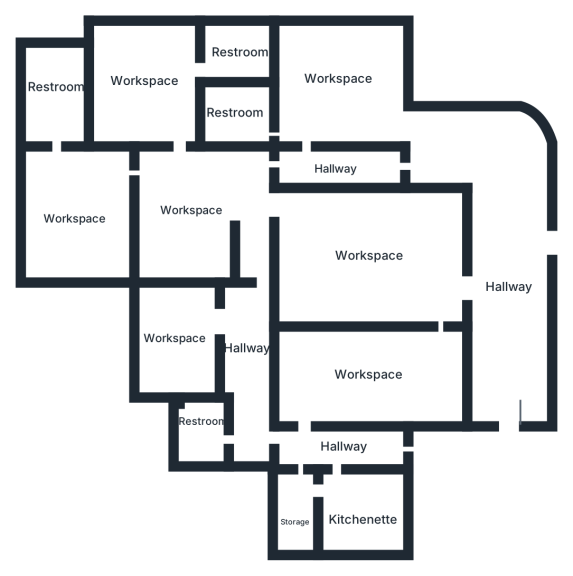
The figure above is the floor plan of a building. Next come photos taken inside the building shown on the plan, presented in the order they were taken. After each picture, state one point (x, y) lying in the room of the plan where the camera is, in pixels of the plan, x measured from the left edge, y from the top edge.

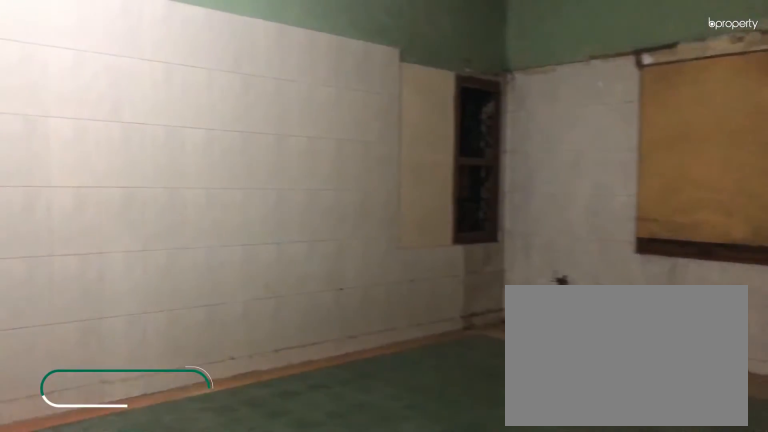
(149, 85)
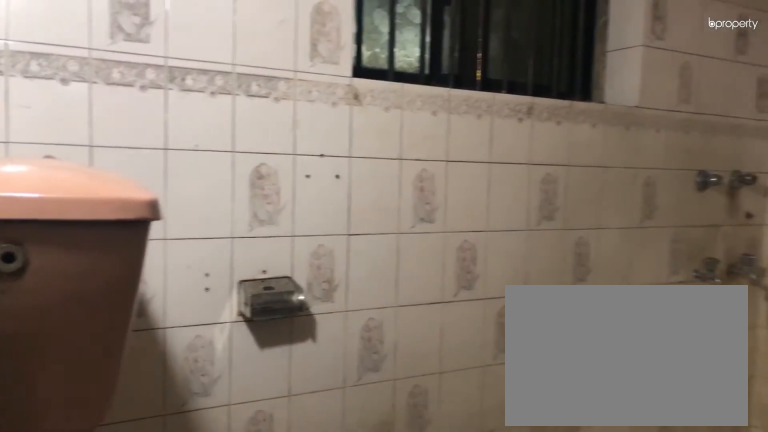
(239, 50)
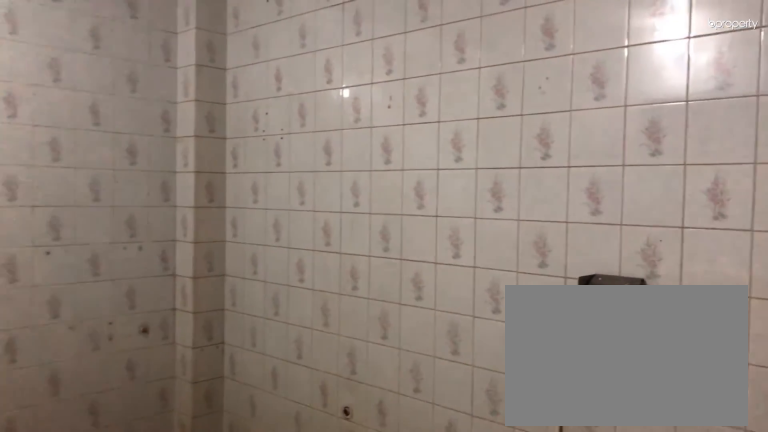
(236, 114)
